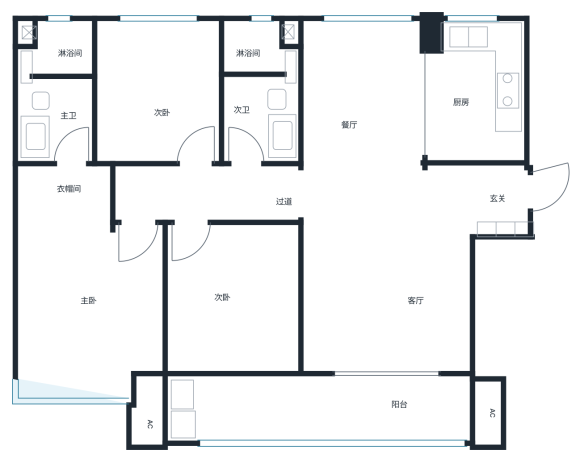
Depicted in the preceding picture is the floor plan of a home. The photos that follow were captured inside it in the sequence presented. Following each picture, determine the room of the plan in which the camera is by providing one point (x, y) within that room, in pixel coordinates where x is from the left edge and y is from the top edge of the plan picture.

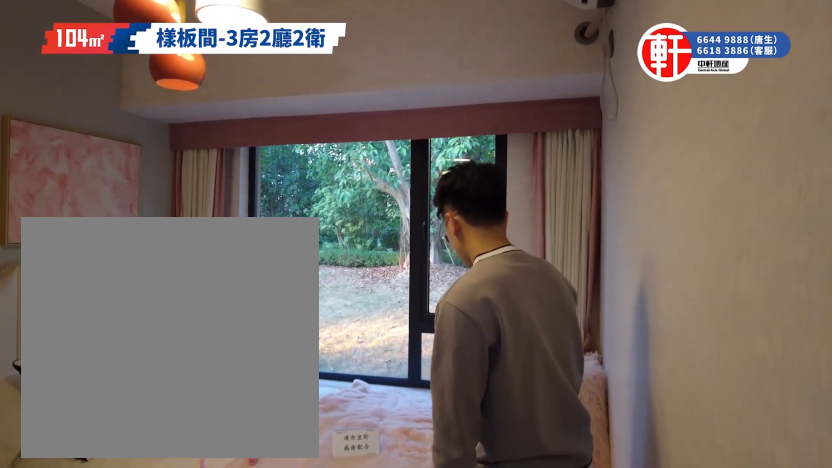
(172, 120)
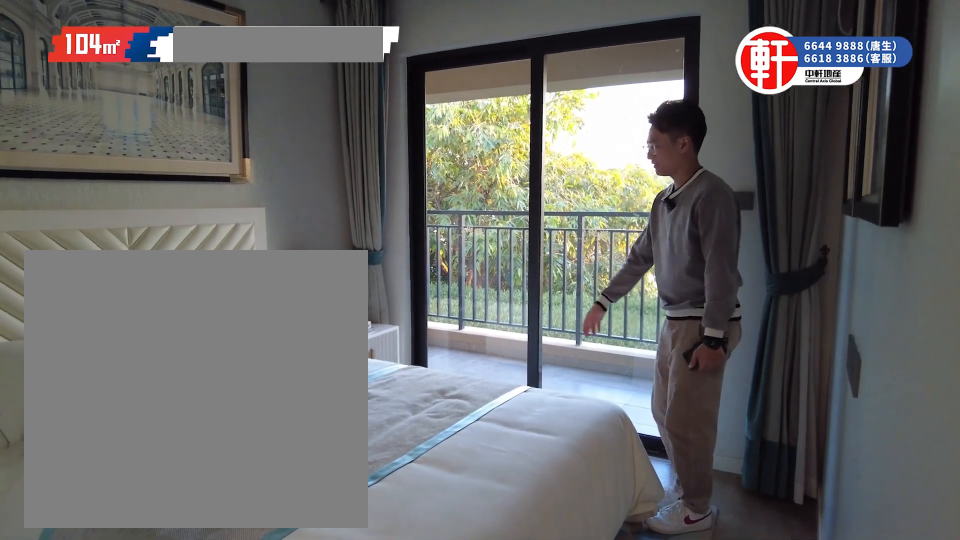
(234, 324)
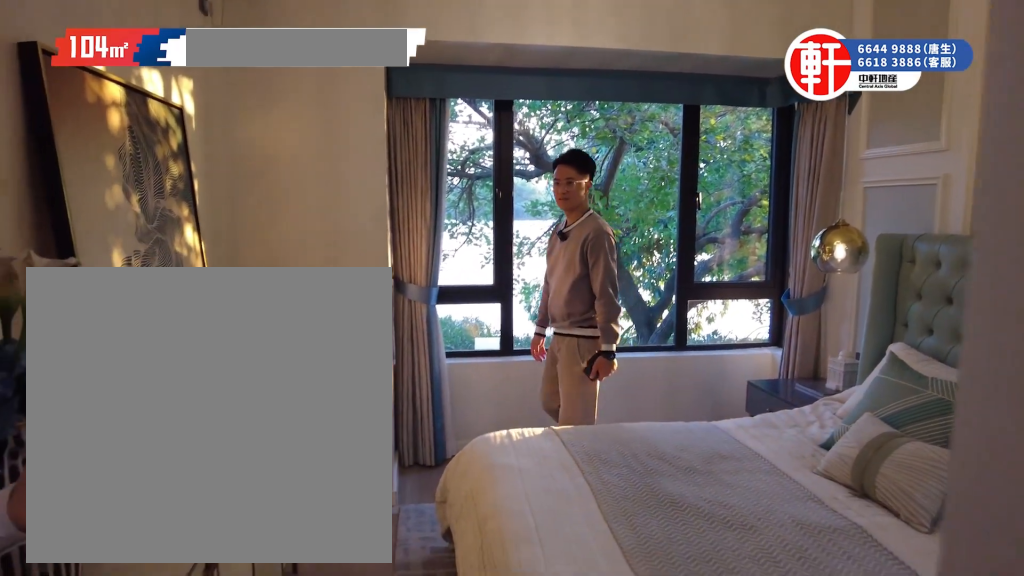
(87, 335)
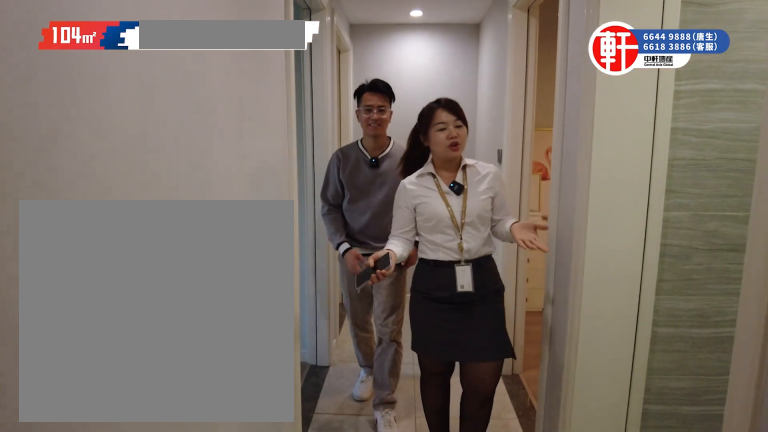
(212, 194)
